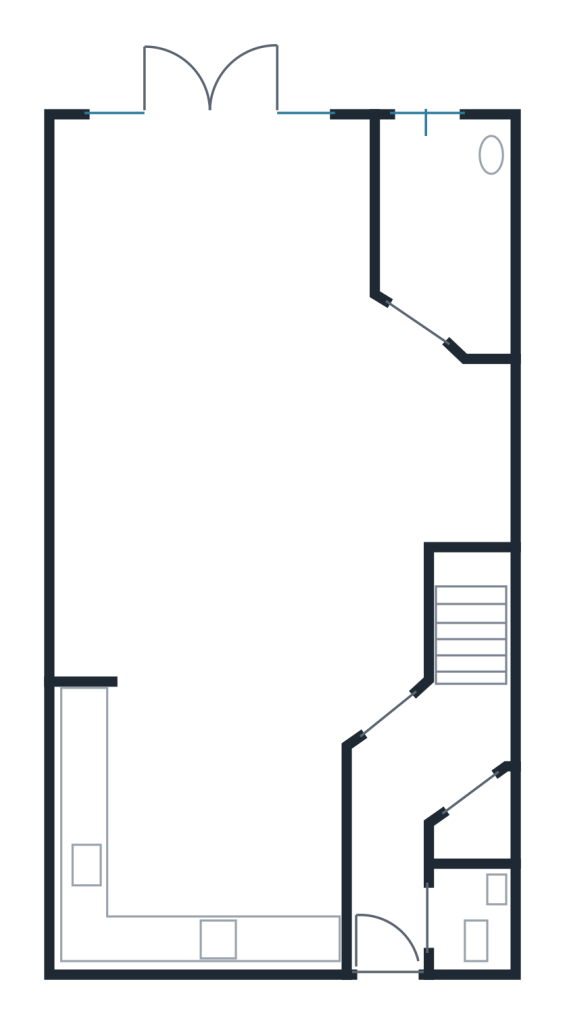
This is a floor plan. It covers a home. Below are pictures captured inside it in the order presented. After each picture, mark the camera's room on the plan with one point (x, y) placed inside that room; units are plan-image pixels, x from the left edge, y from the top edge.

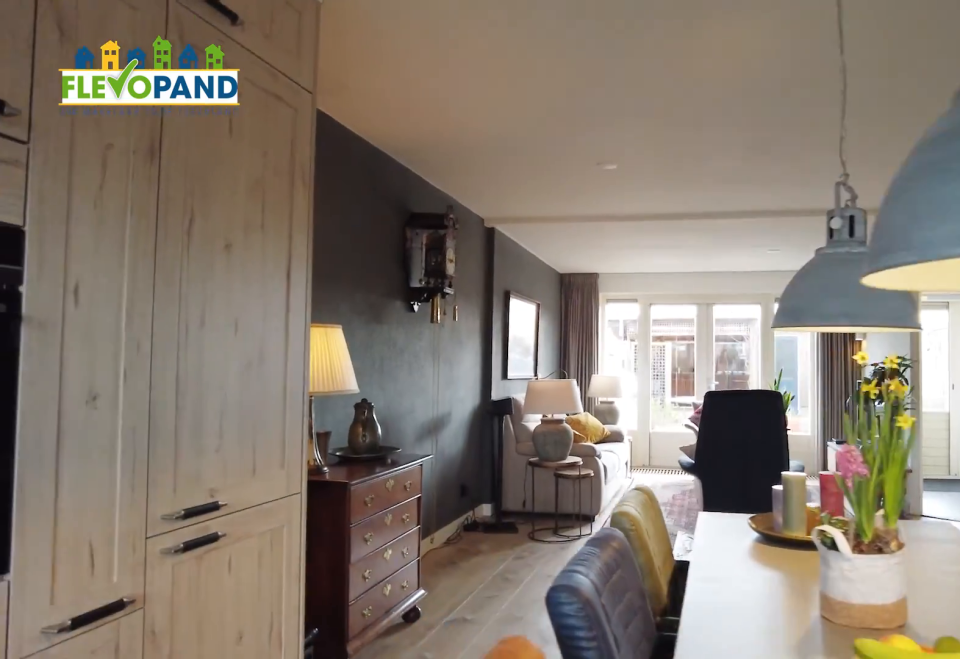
(206, 819)
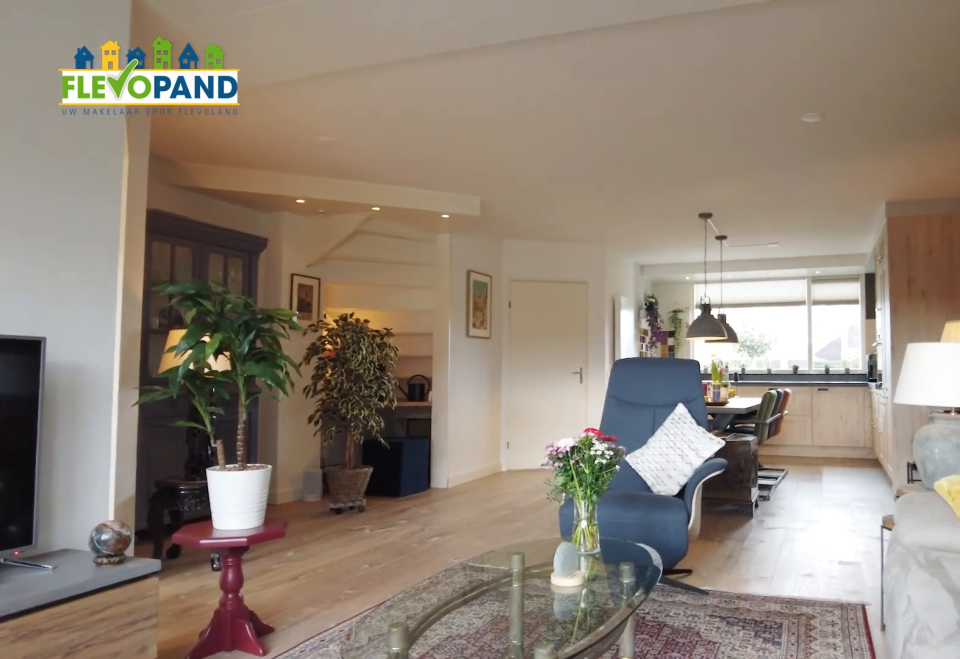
(366, 470)
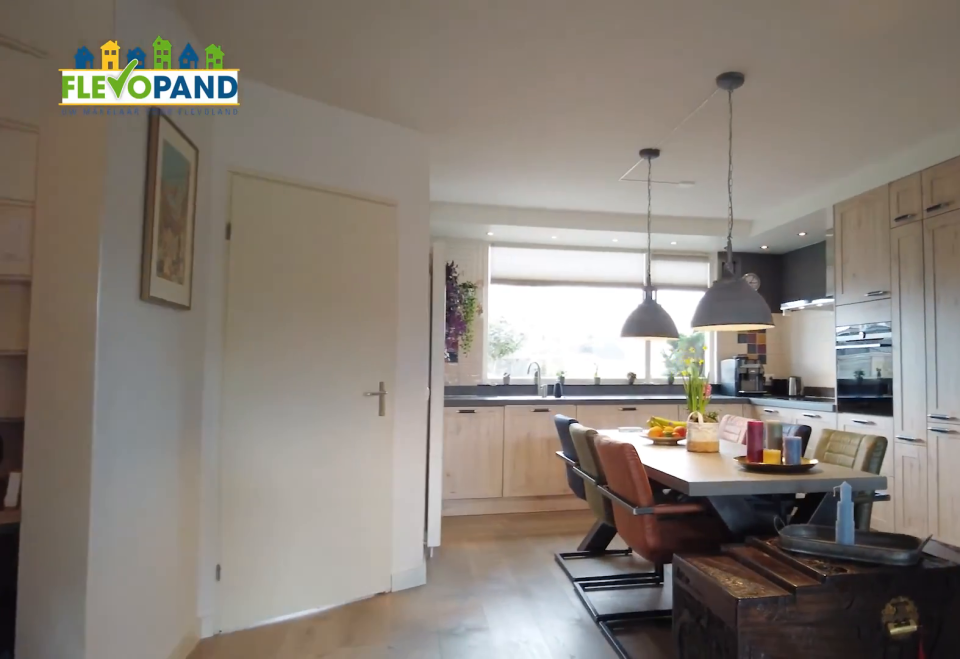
(366, 470)
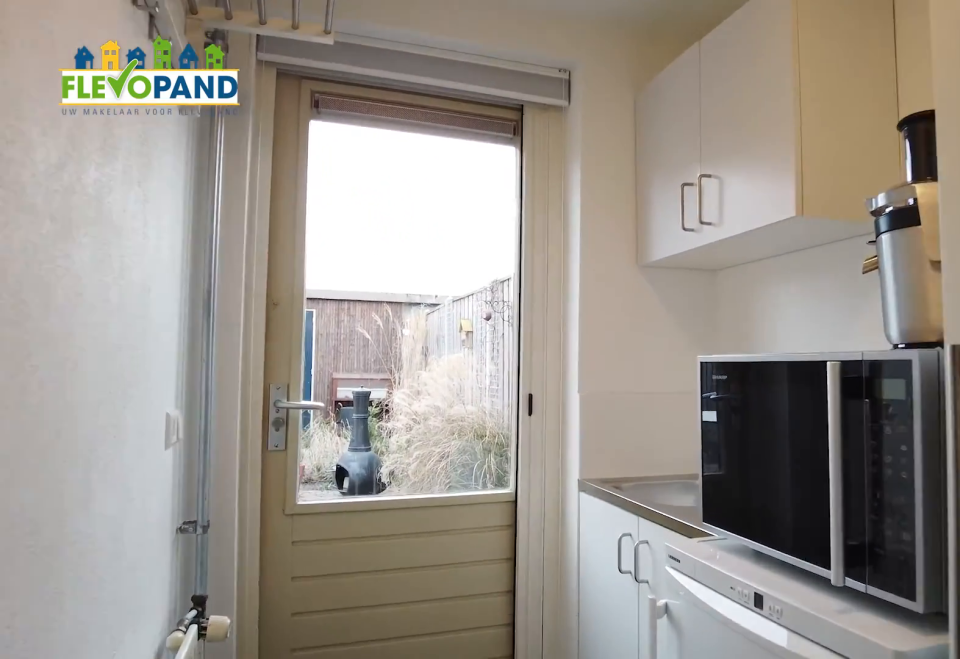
(444, 226)
